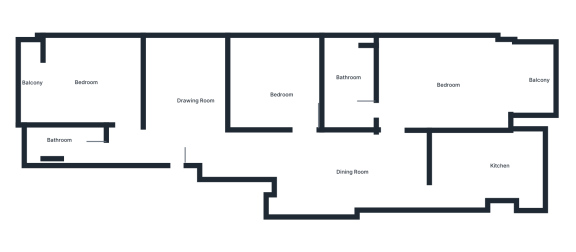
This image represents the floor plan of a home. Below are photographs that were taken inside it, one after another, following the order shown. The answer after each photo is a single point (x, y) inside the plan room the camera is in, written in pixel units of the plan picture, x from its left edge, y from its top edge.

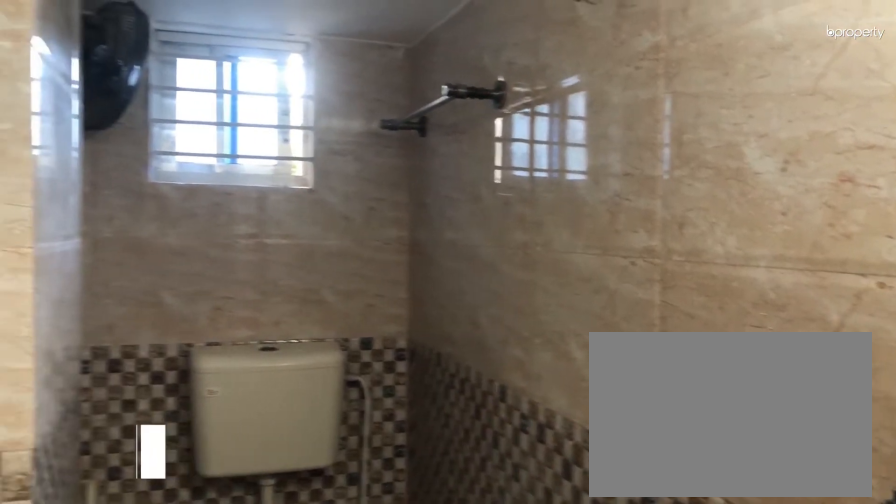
(69, 144)
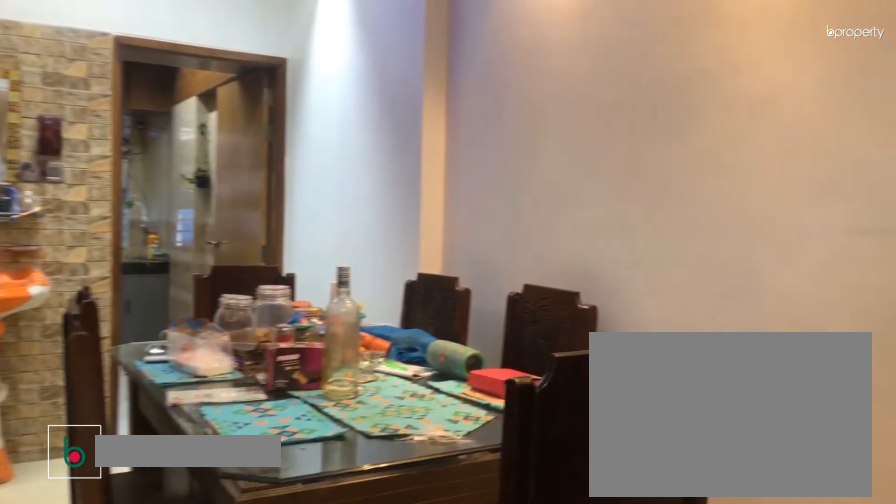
(330, 170)
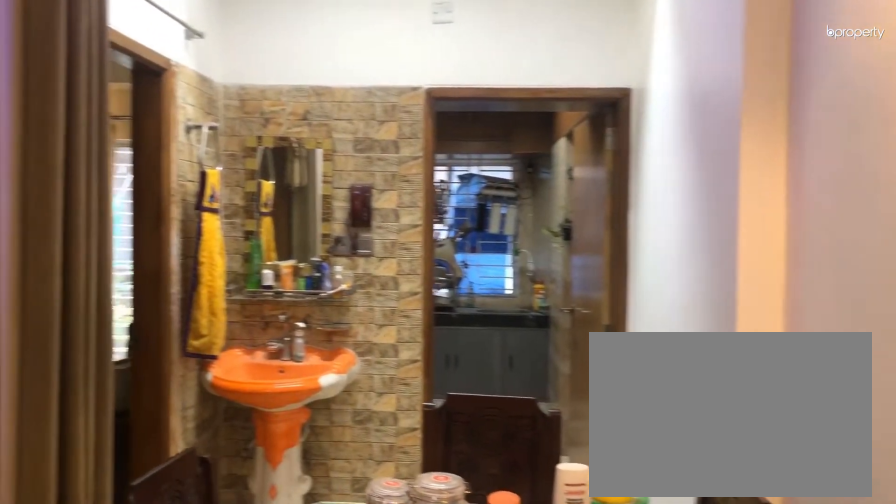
(330, 170)
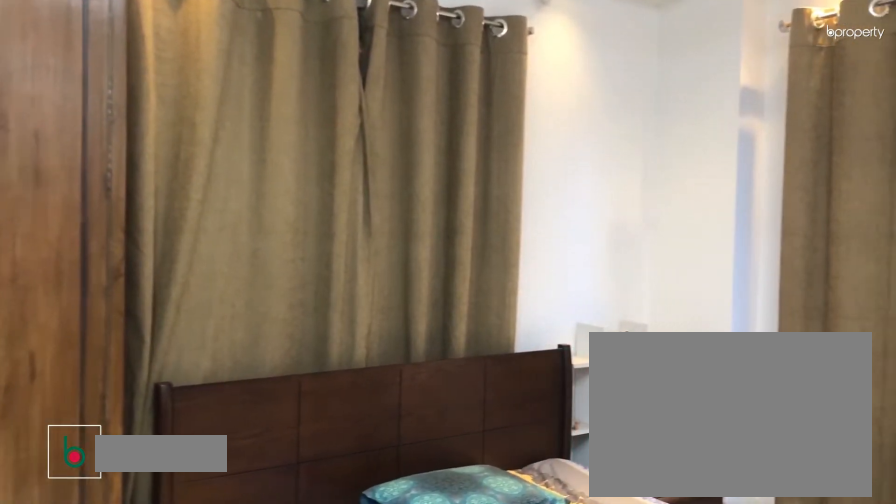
(457, 83)
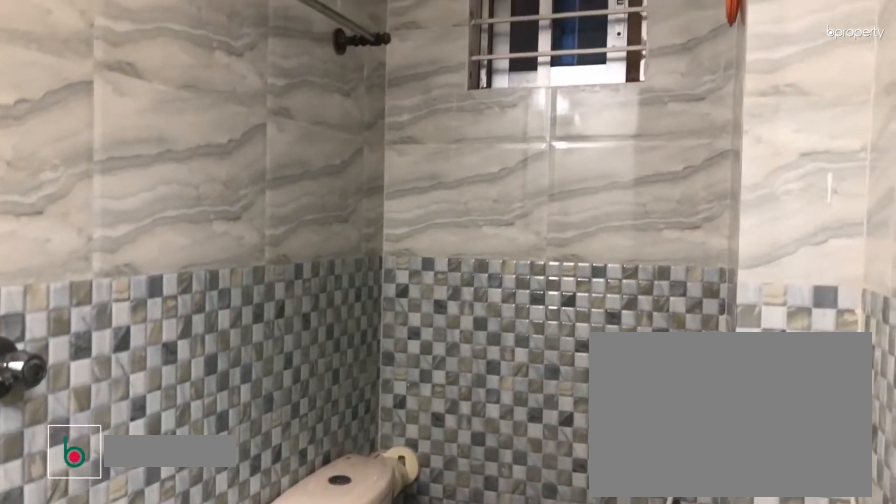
(352, 99)
